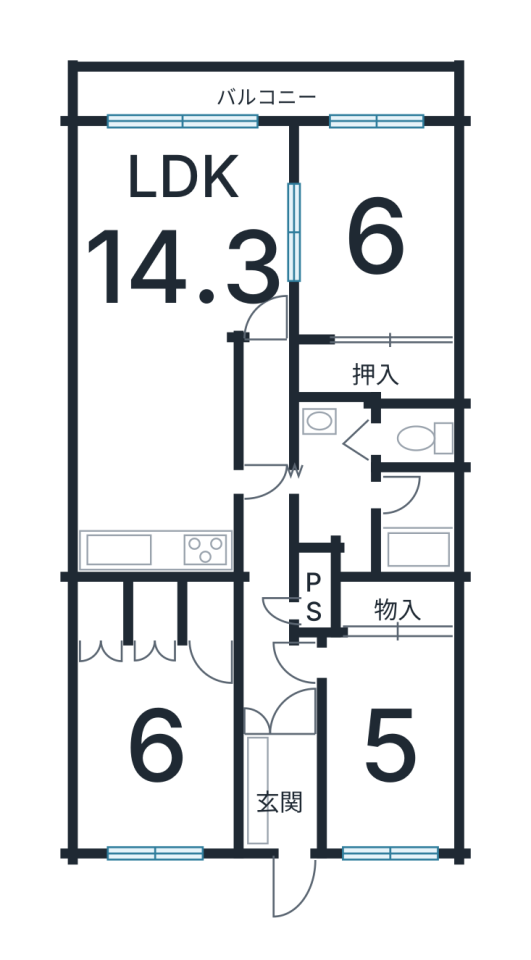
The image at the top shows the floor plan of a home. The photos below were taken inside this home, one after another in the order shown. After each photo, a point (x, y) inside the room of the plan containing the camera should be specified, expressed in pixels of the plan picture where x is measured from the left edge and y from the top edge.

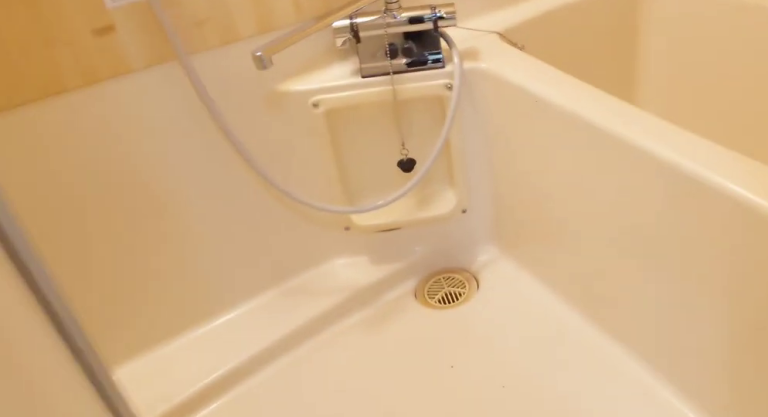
(408, 525)
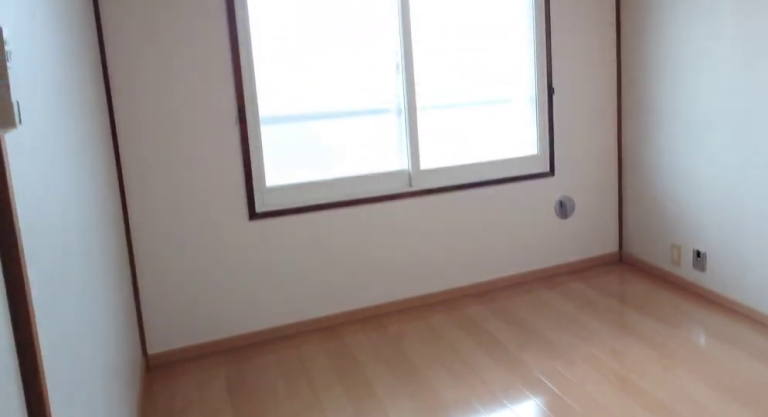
(158, 742)
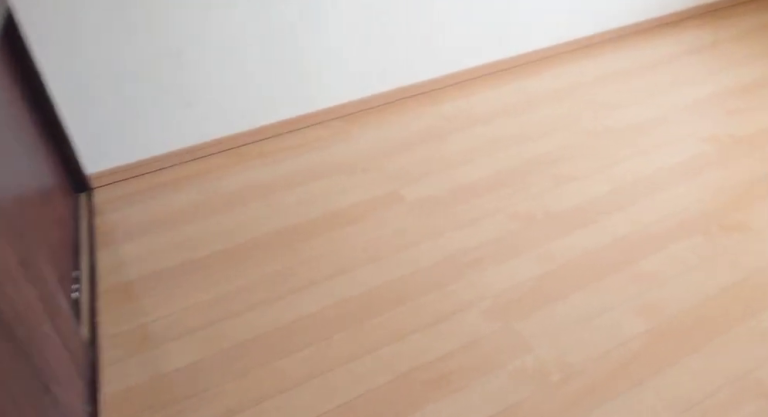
(374, 743)
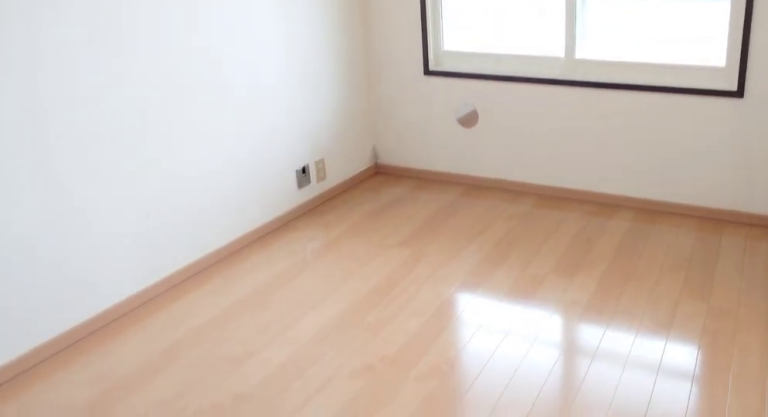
(374, 743)
